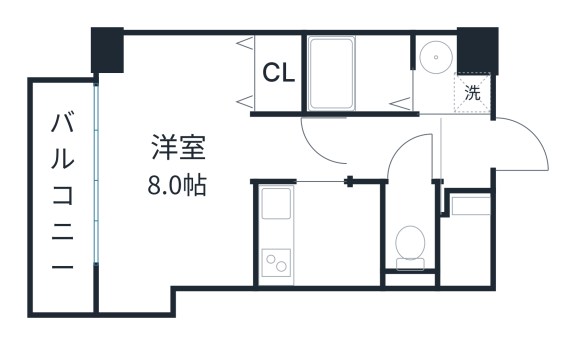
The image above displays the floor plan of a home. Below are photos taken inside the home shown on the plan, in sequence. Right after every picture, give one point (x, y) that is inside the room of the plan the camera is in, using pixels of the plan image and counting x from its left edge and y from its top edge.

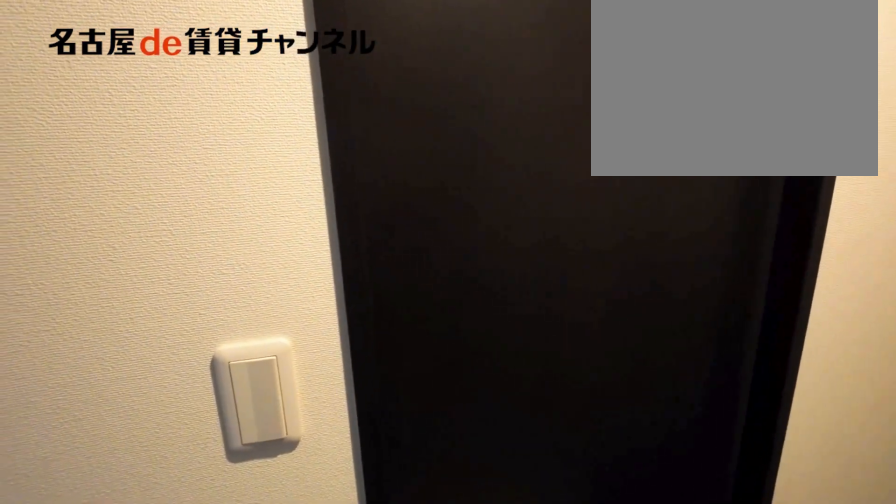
(396, 148)
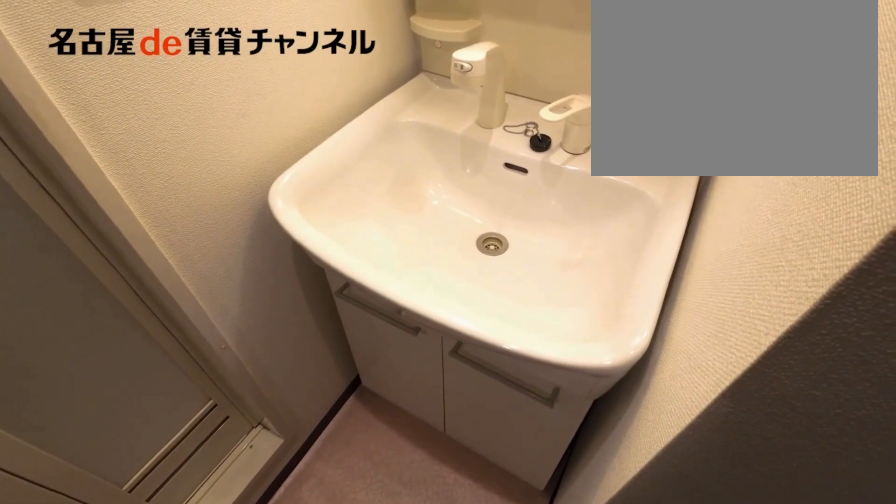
(448, 78)
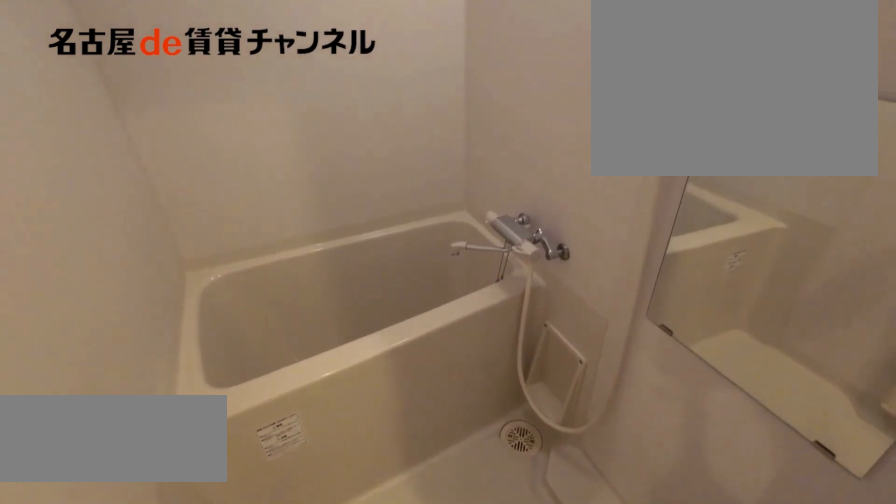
(359, 73)
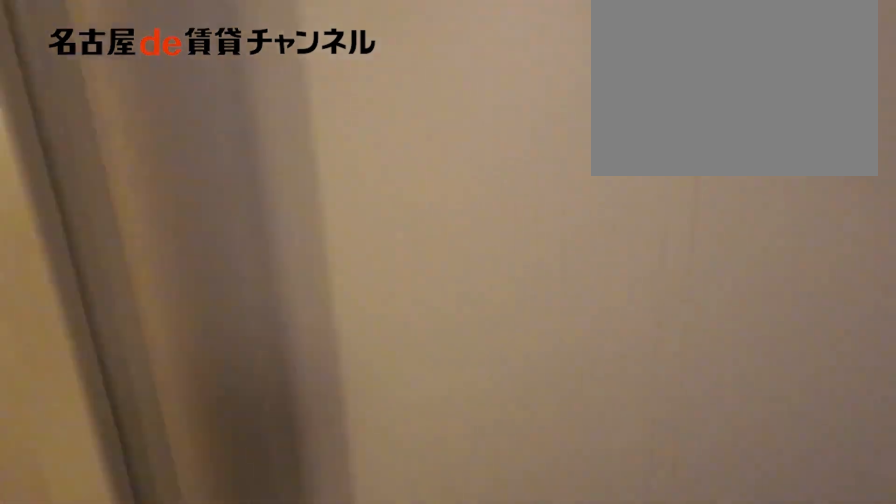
(359, 73)
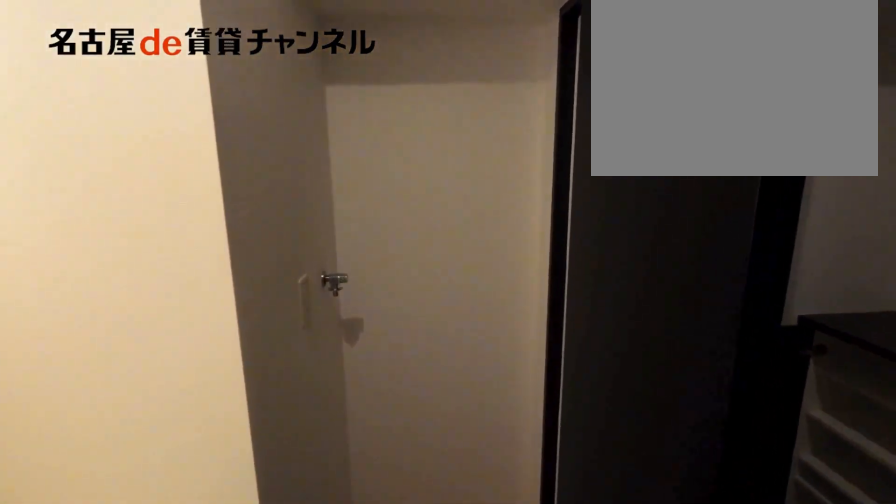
(448, 78)
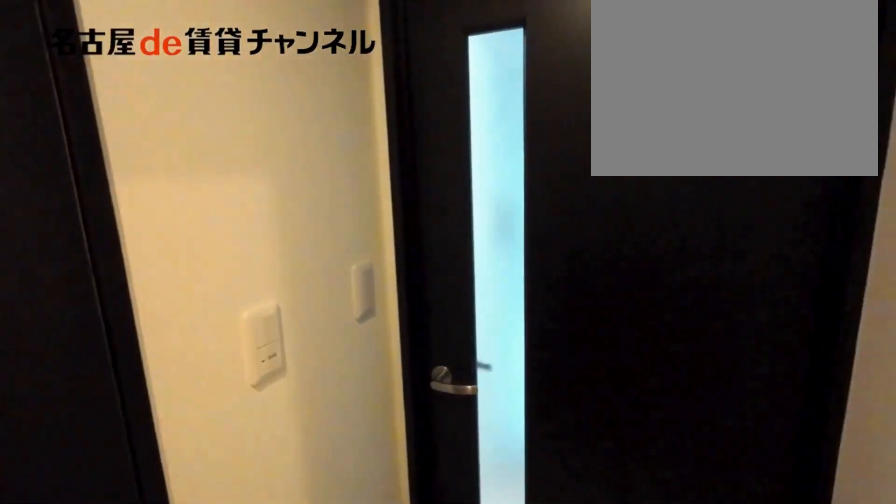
(396, 148)
